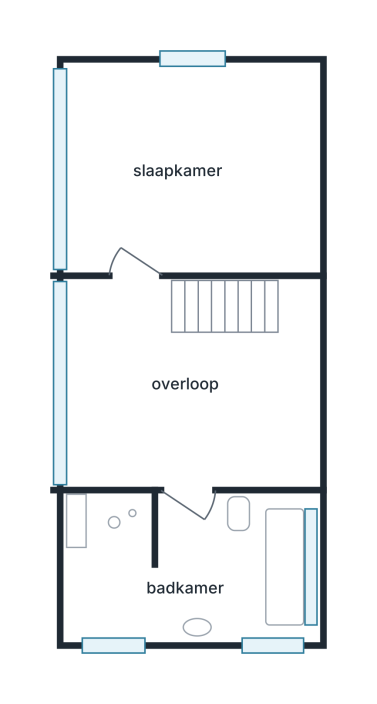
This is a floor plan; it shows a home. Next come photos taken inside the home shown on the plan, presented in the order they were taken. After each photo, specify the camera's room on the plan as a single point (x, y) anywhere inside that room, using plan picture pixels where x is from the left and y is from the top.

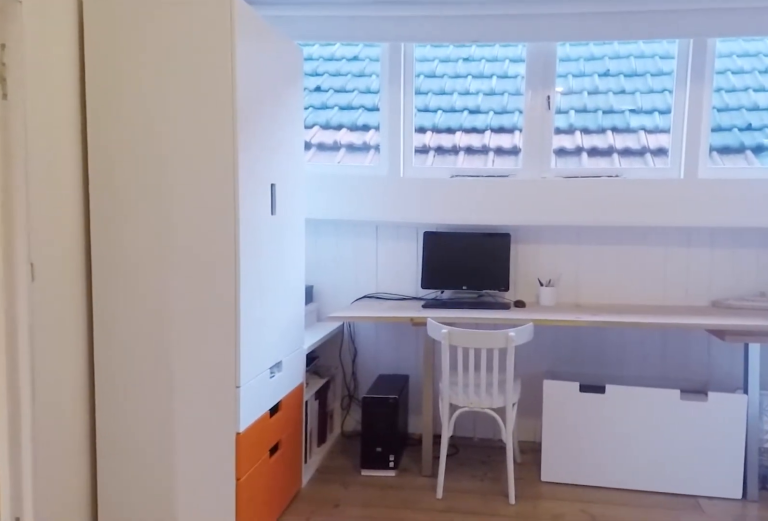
(181, 392)
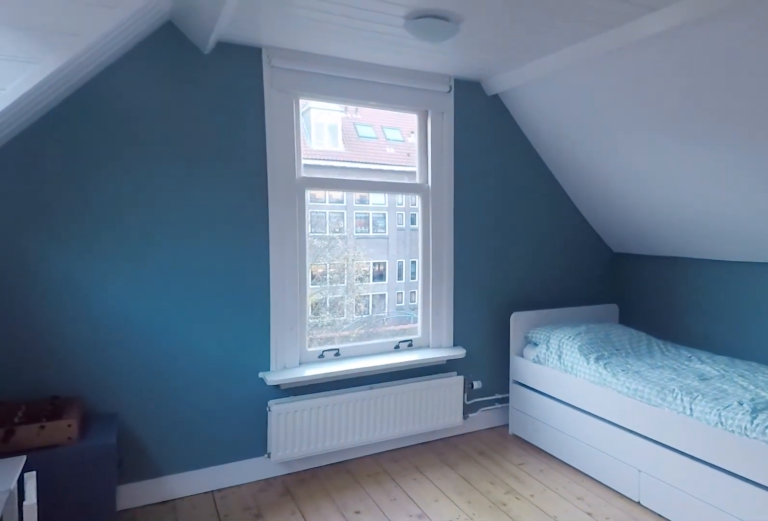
(72, 169)
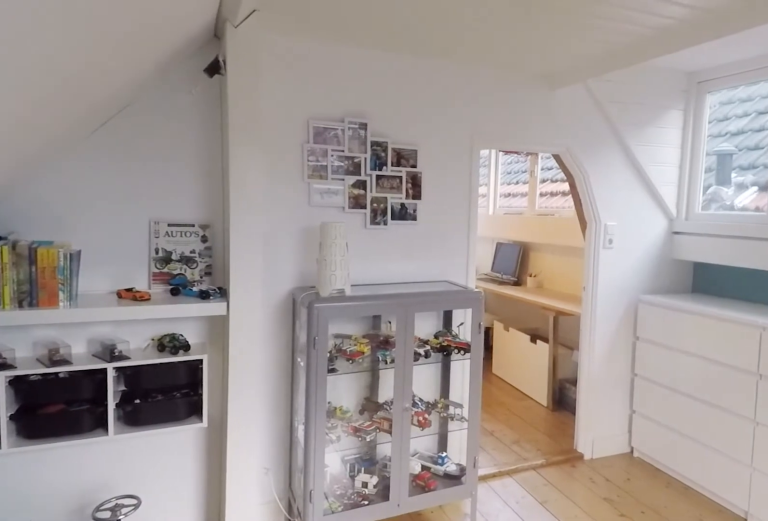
(72, 169)
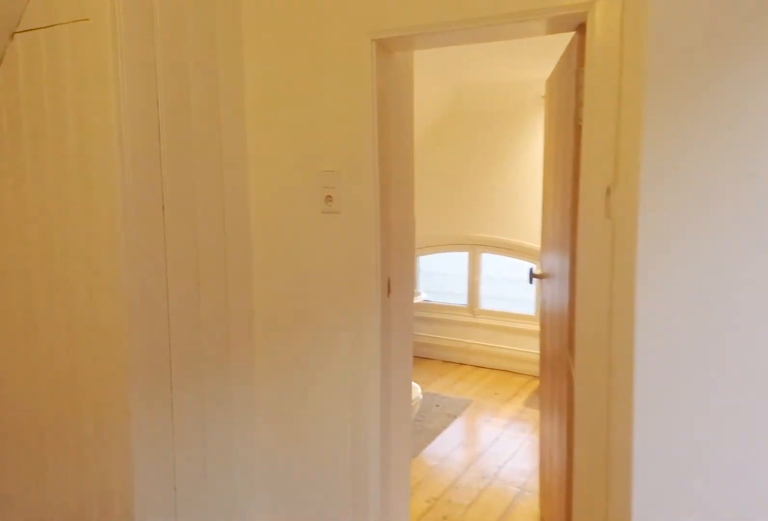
(182, 392)
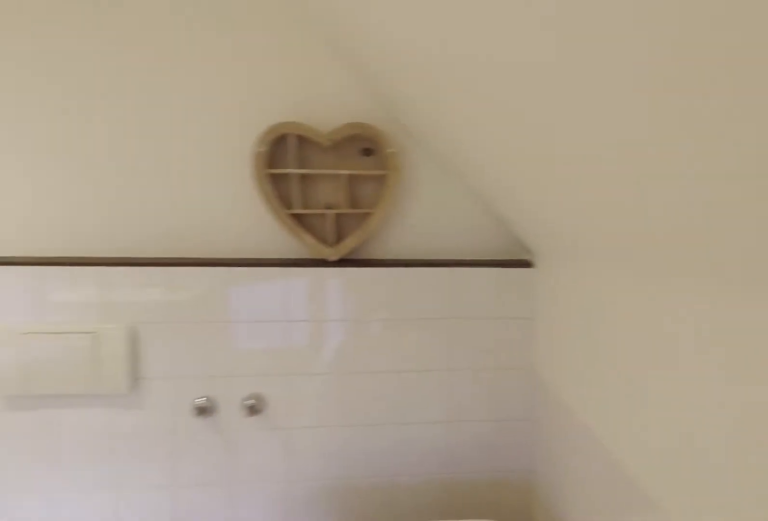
(73, 528)
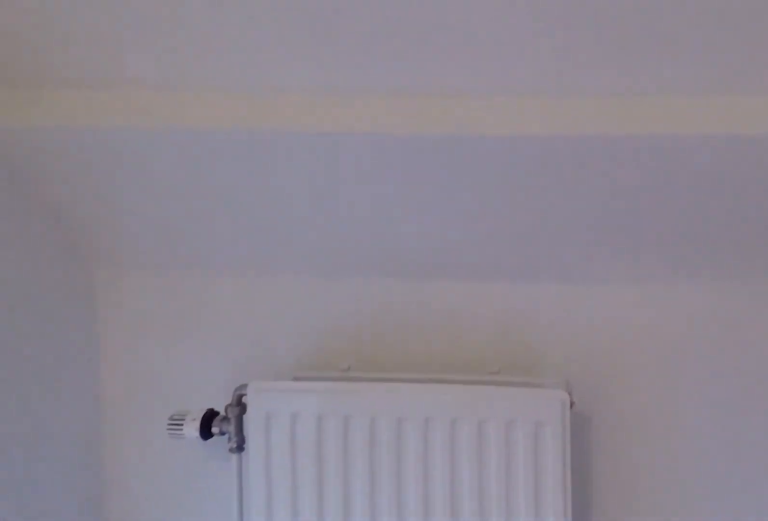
(73, 528)
